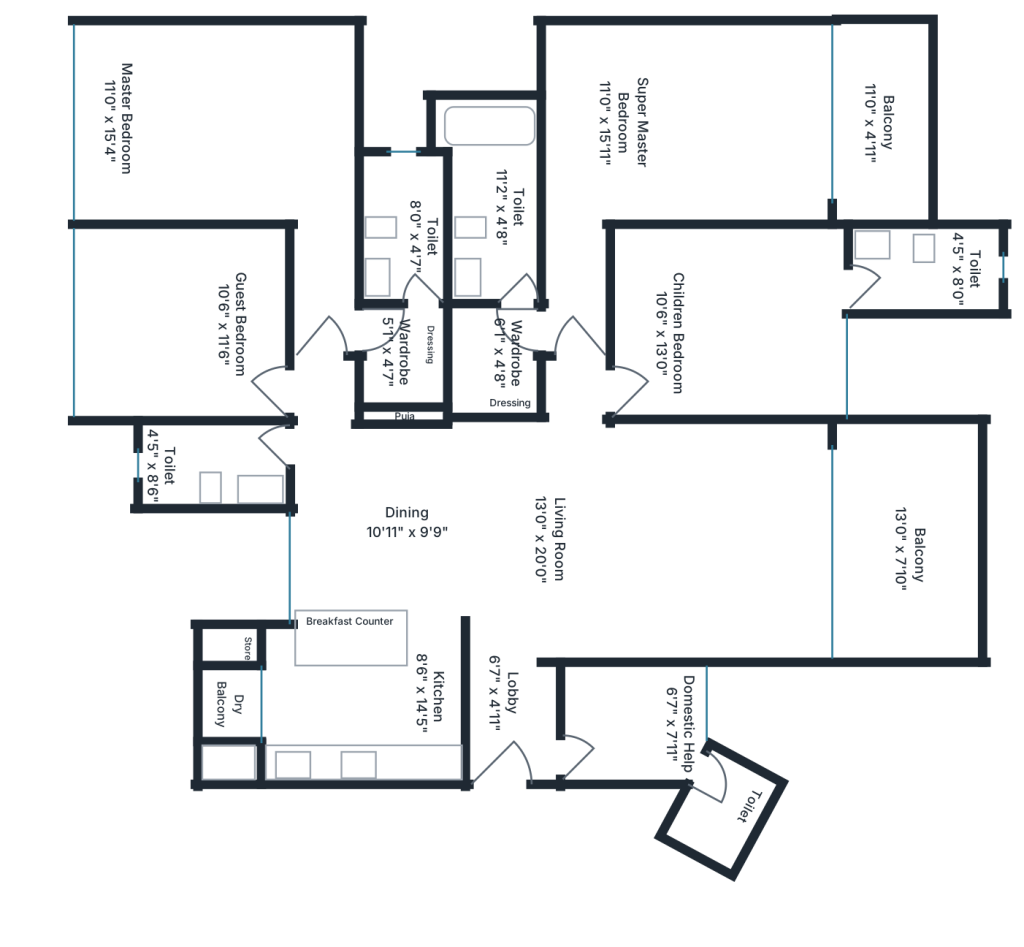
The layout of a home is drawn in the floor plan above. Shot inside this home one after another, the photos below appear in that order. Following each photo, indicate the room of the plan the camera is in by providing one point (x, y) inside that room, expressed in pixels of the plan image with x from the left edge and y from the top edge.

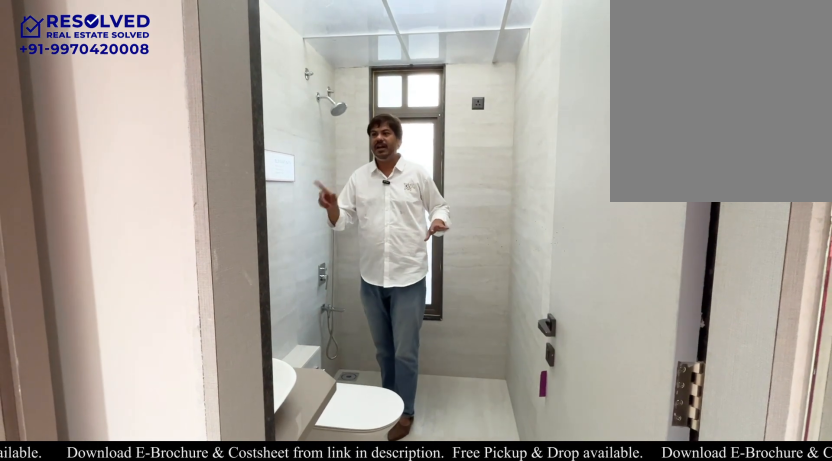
(403, 230)
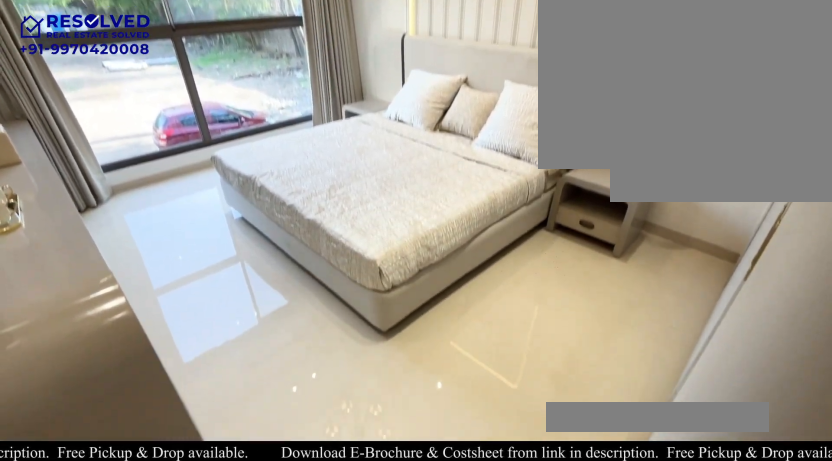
(233, 143)
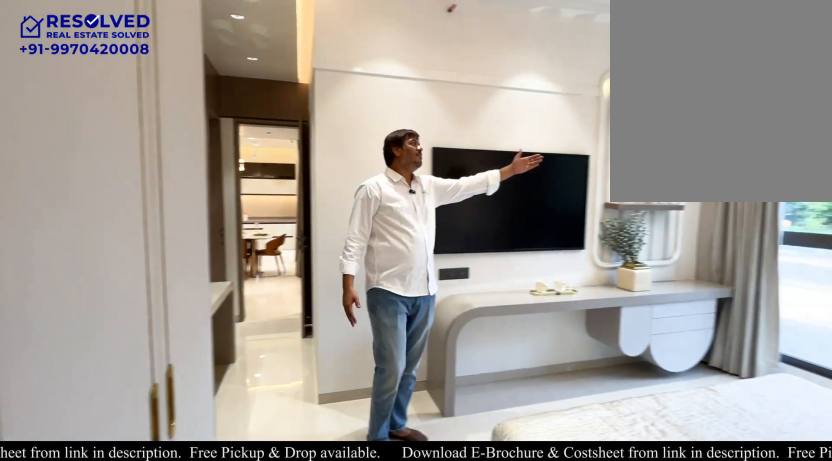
(233, 143)
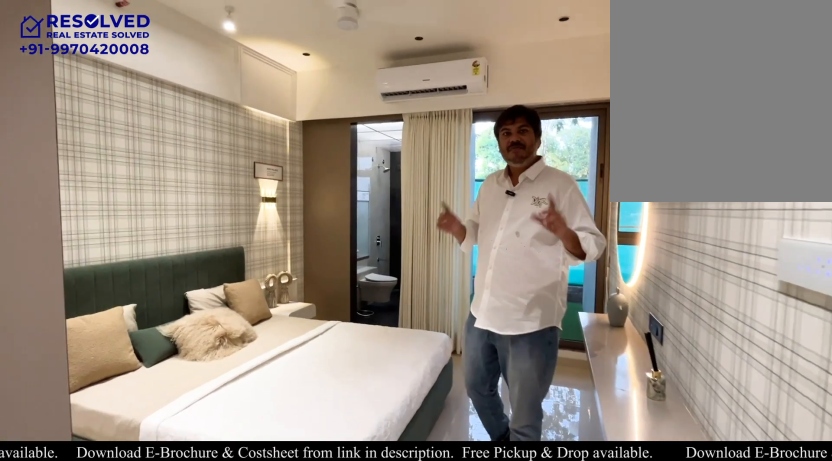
(730, 322)
